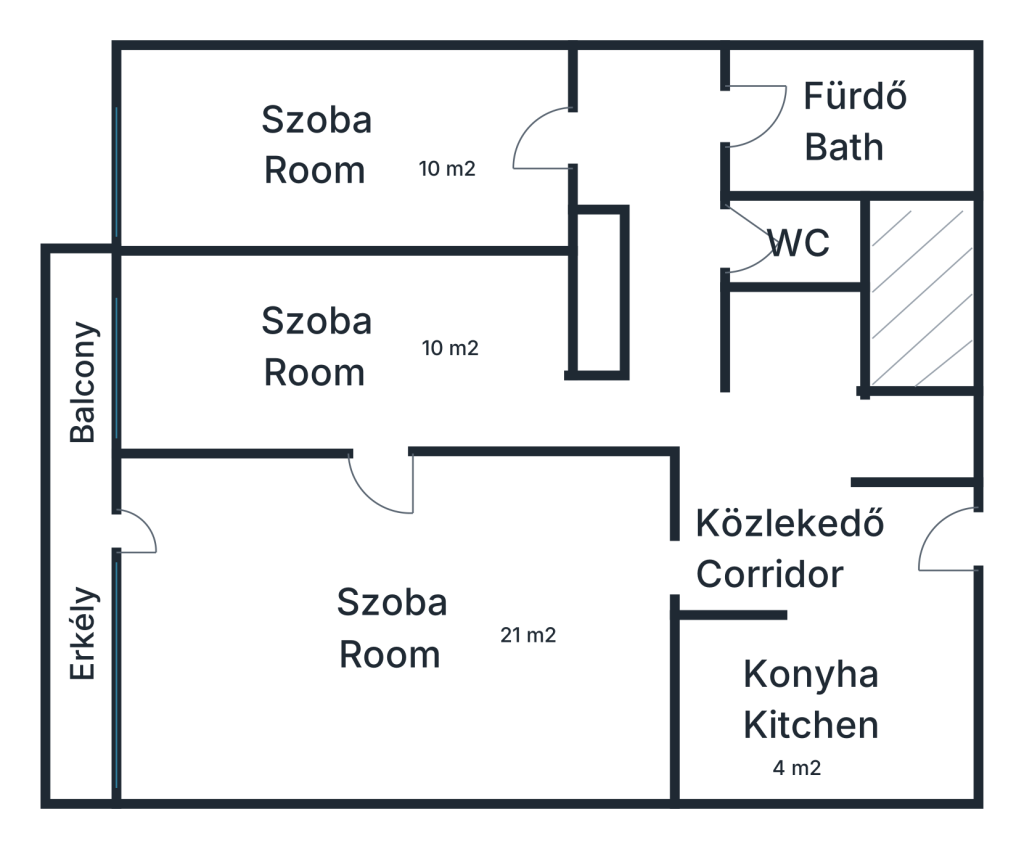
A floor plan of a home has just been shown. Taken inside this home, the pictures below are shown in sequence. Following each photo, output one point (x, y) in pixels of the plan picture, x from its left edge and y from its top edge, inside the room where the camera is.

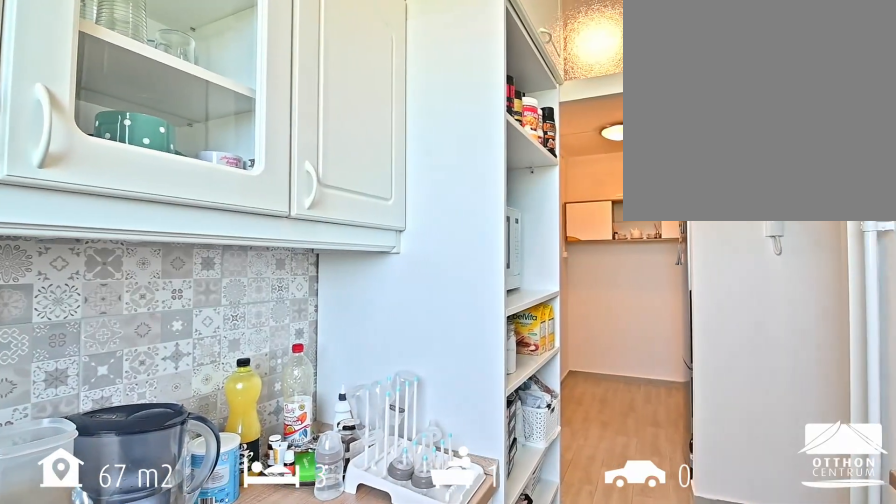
(814, 697)
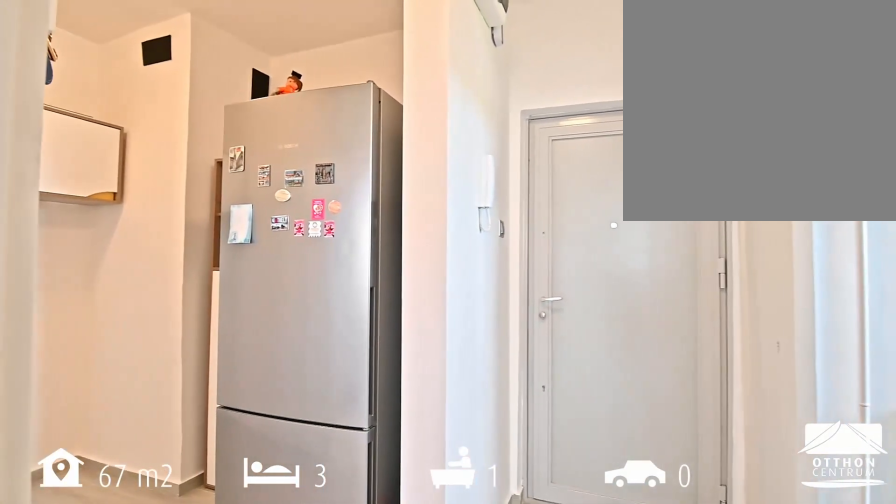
(923, 438)
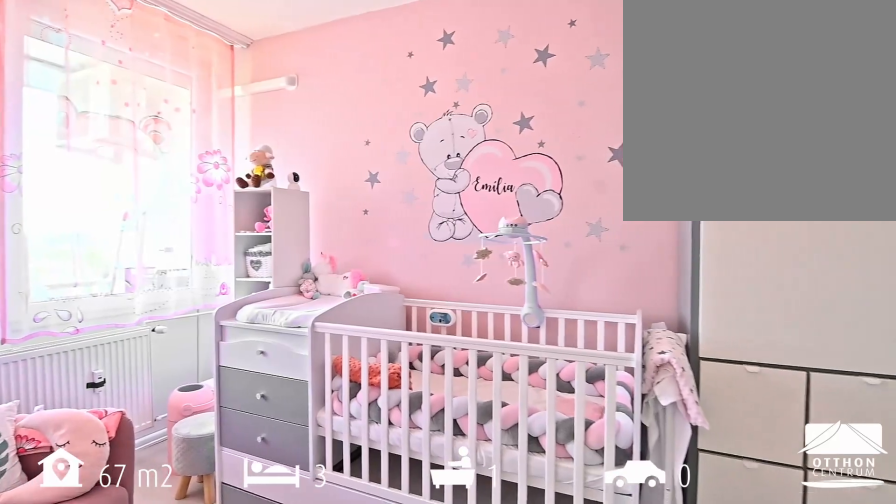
(352, 353)
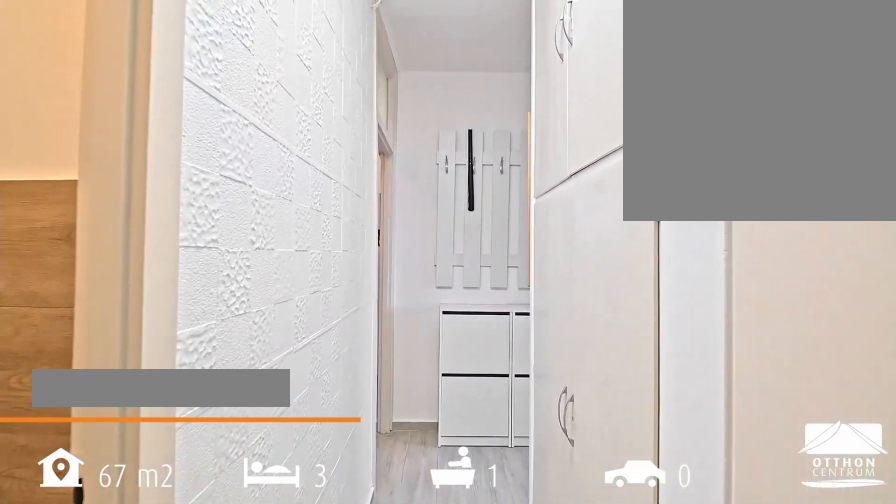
(673, 226)
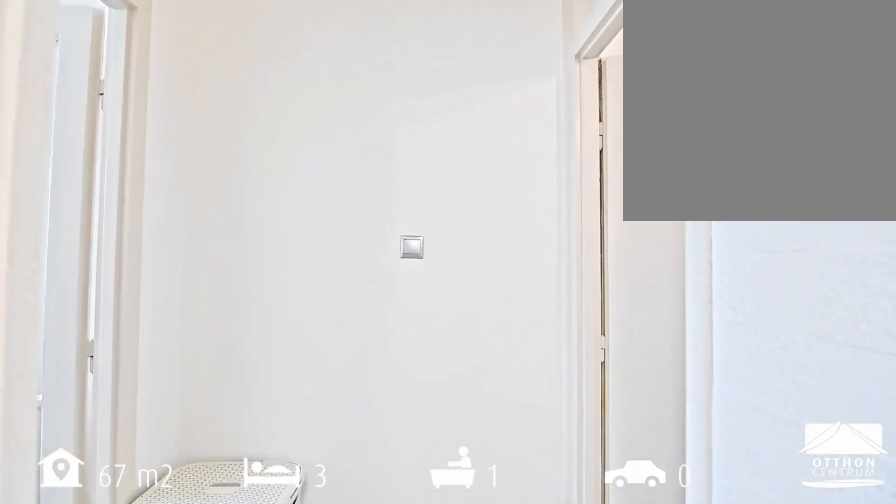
(673, 226)
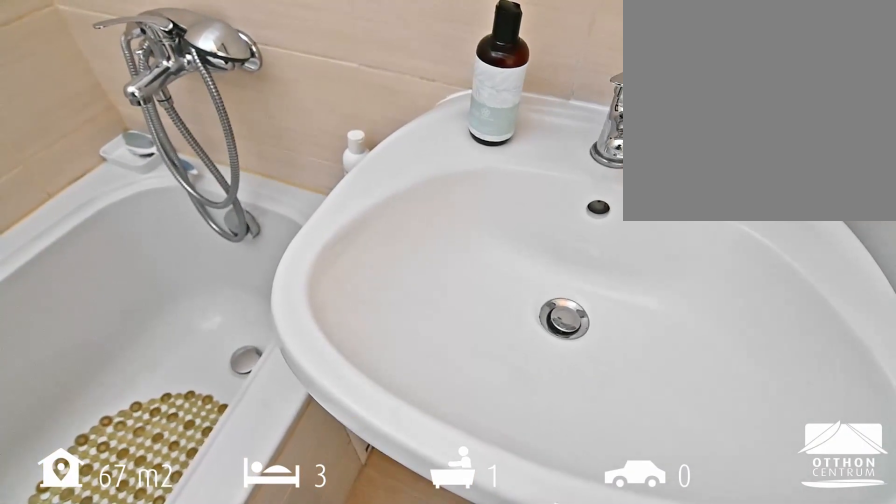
(861, 123)
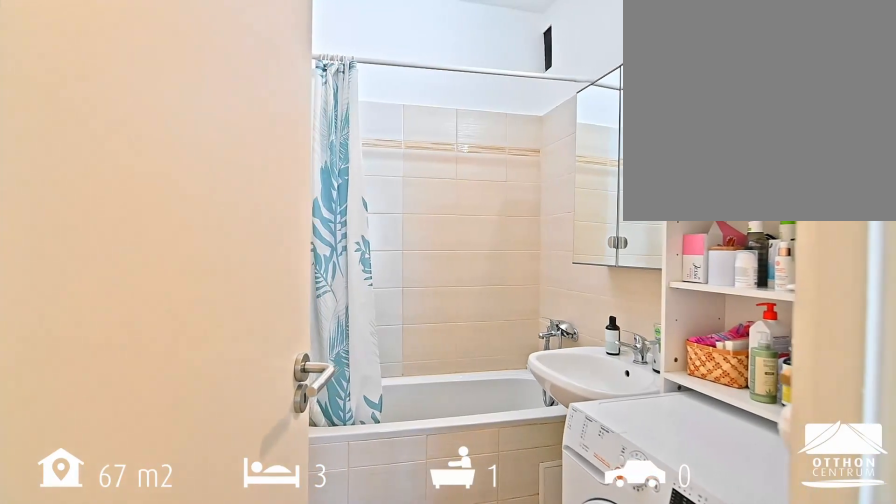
(861, 123)
